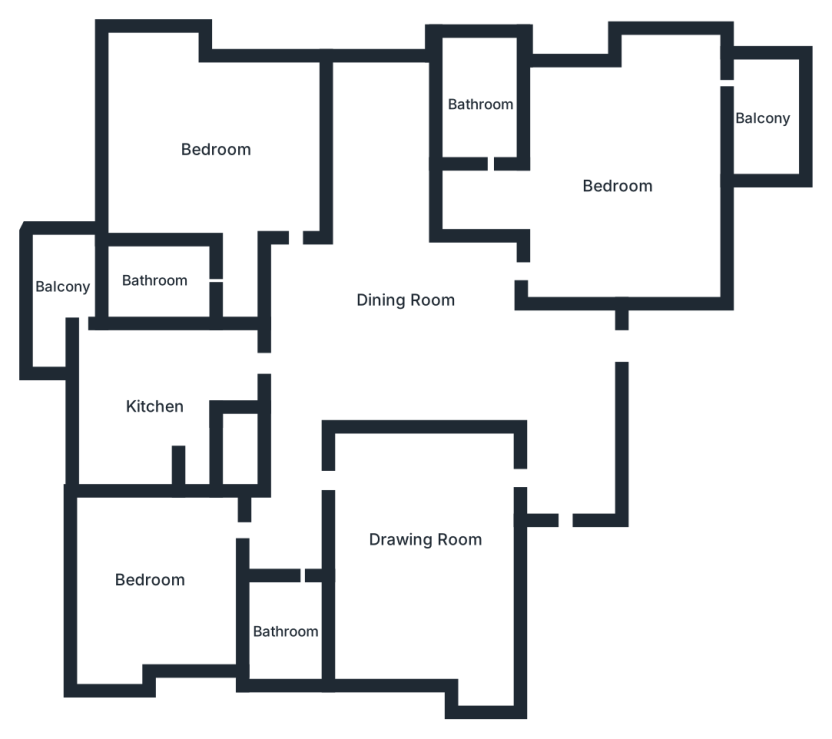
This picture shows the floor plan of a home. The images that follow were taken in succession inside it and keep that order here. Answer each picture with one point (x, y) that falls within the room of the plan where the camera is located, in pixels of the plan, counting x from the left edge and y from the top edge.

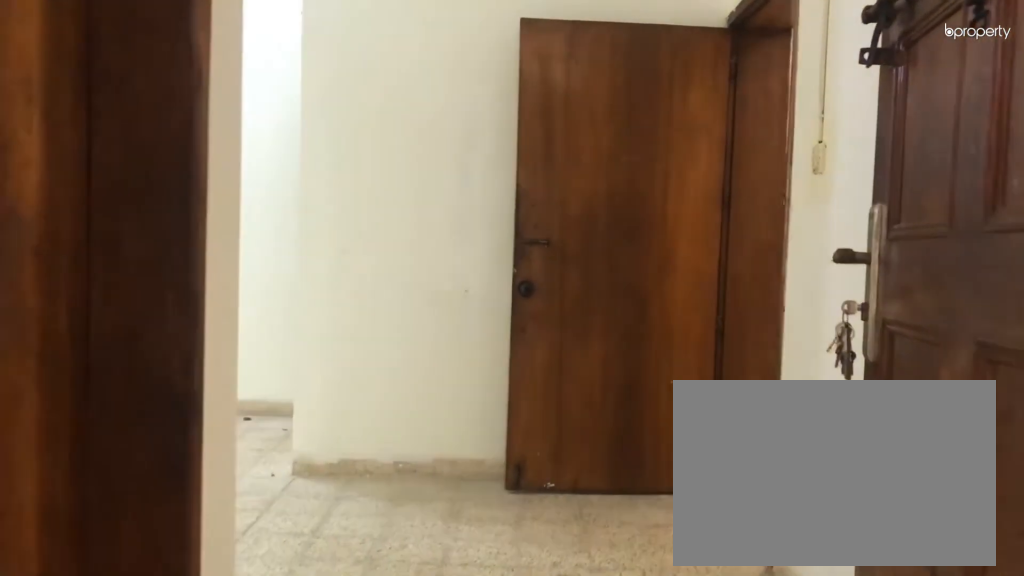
(565, 452)
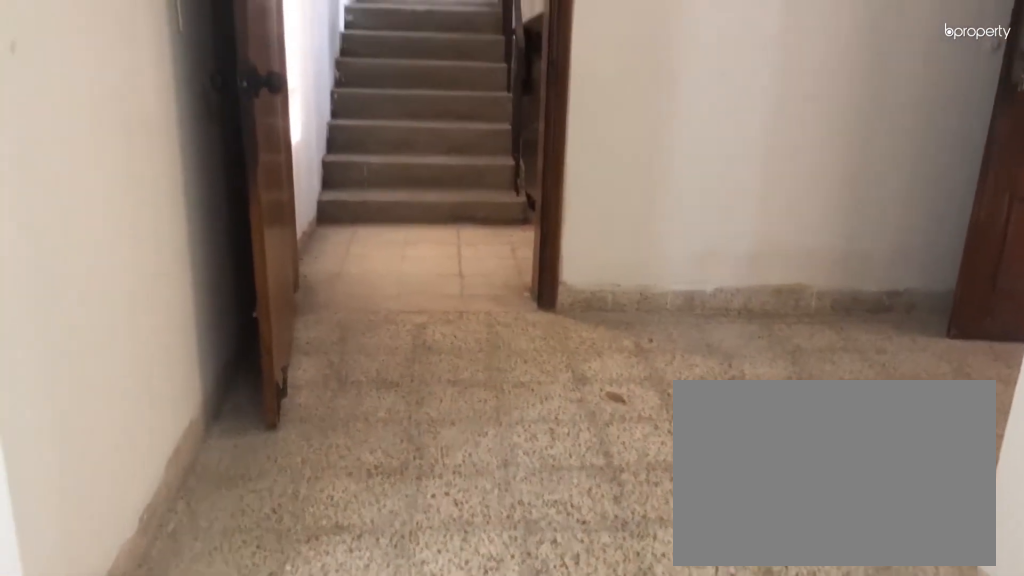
(398, 297)
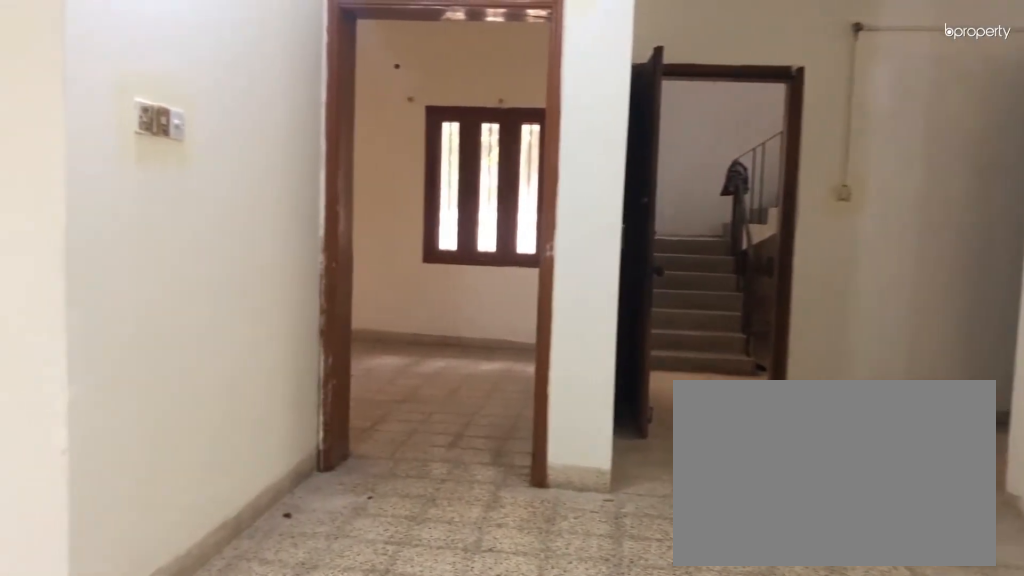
(398, 297)
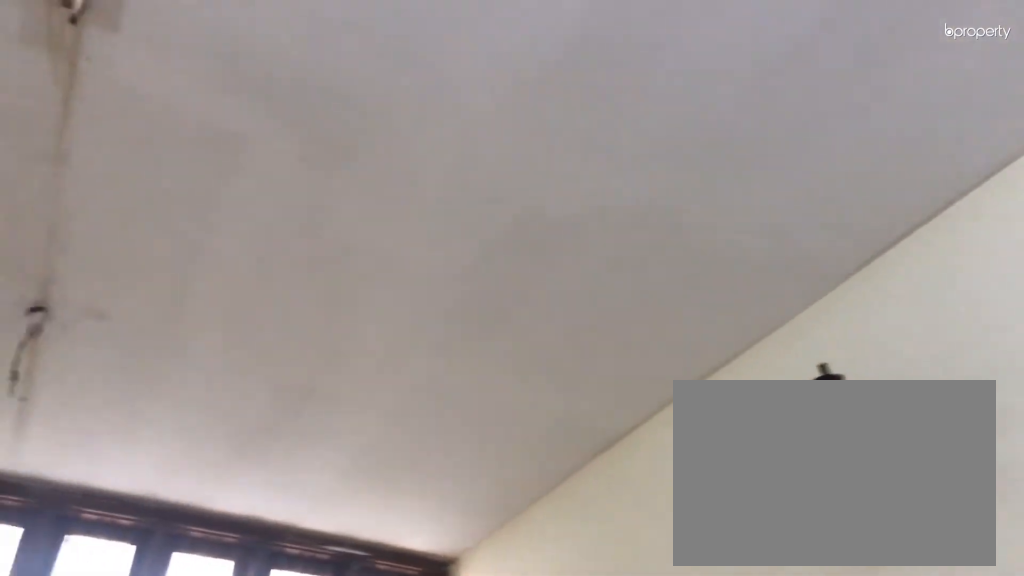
(426, 540)
